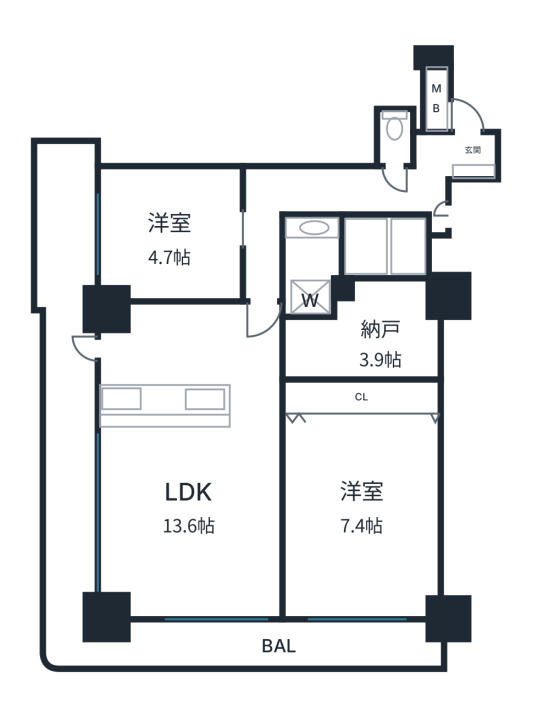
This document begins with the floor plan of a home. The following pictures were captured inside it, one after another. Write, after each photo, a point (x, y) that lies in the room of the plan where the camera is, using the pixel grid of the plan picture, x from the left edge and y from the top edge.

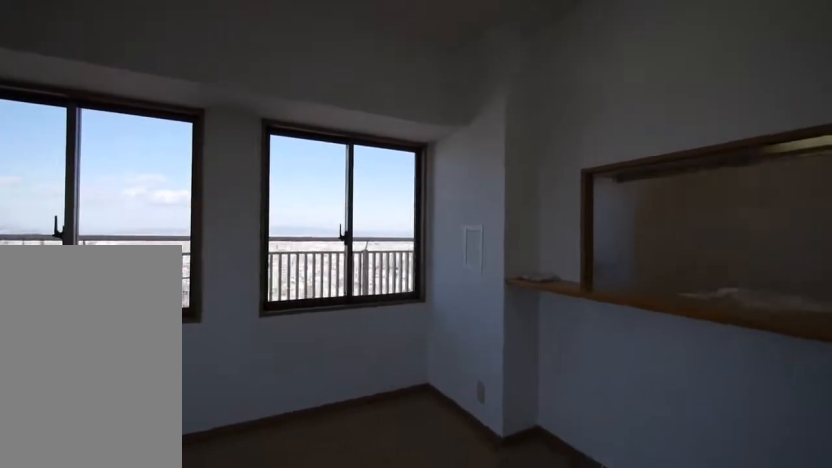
(191, 517)
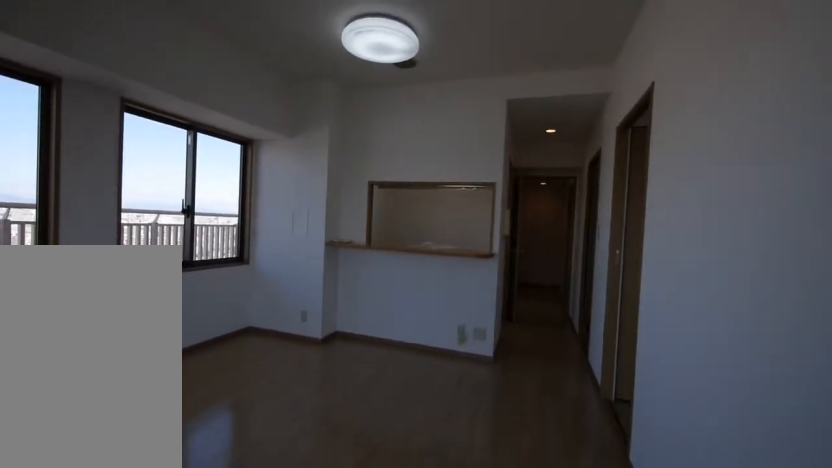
(191, 517)
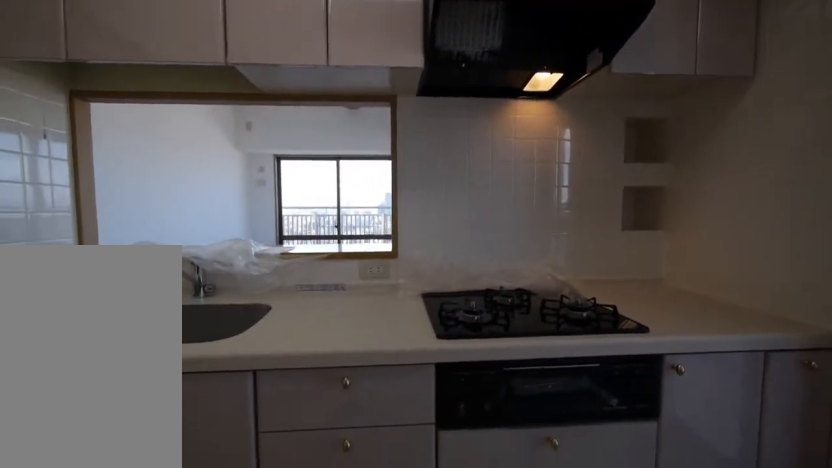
(191, 358)
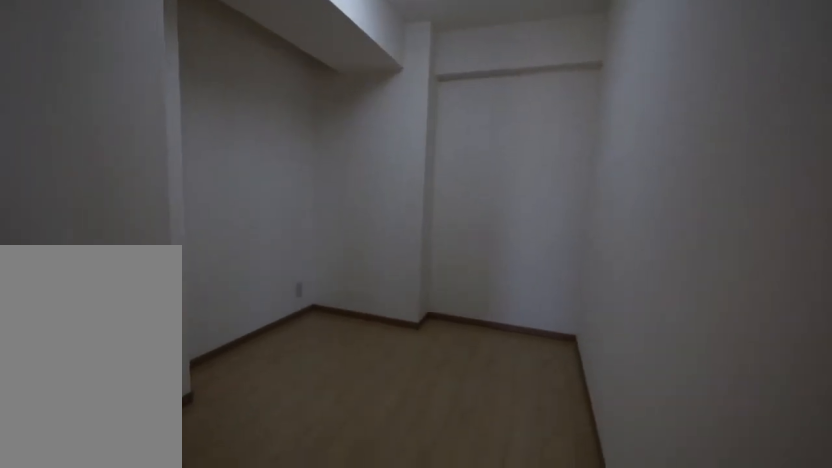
(346, 358)
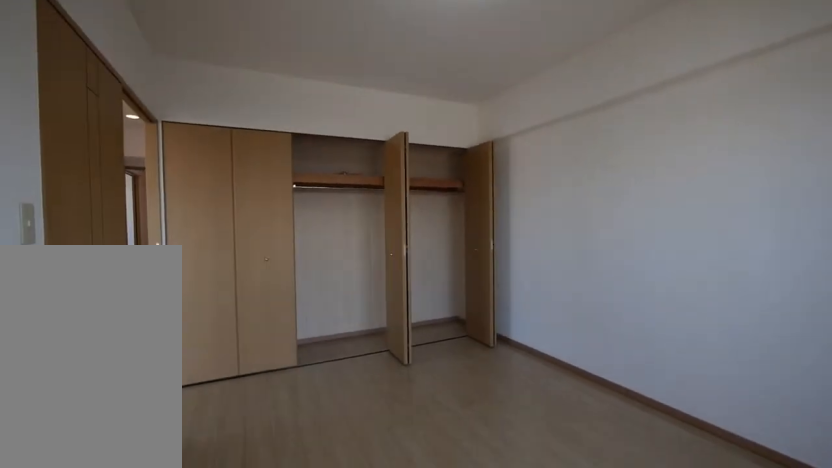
(346, 504)
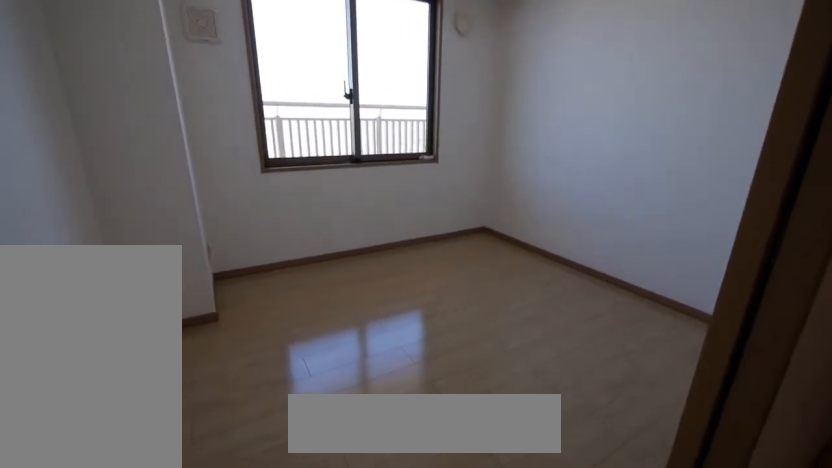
(191, 242)
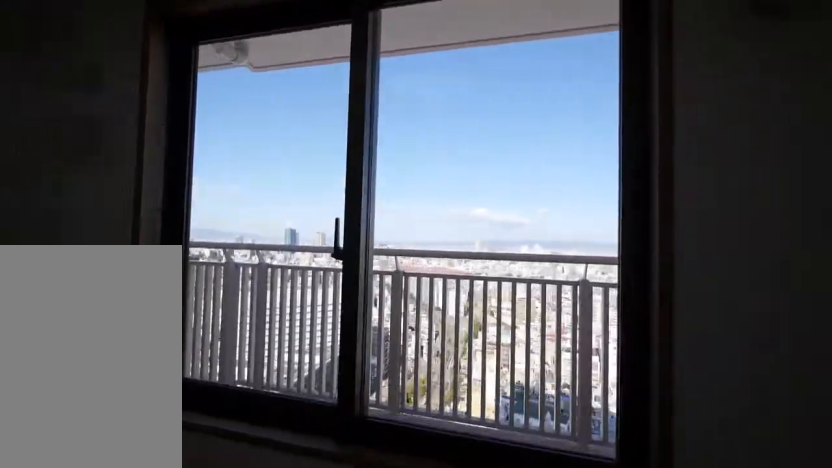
(189, 241)
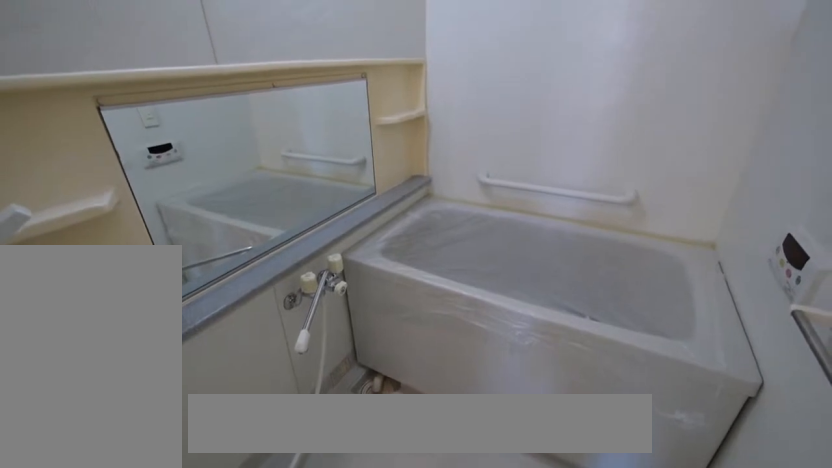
(346, 236)
